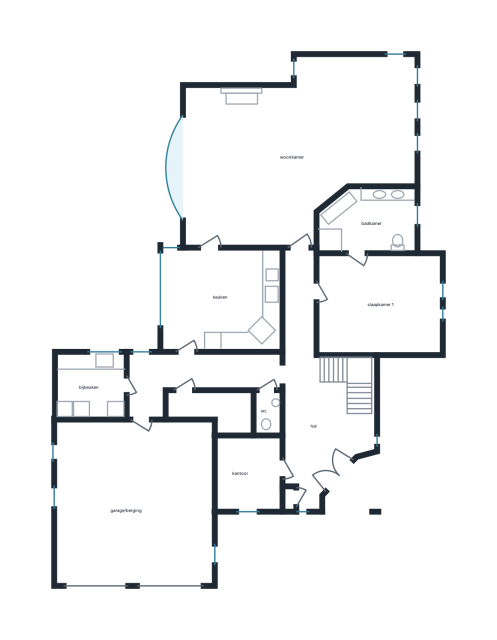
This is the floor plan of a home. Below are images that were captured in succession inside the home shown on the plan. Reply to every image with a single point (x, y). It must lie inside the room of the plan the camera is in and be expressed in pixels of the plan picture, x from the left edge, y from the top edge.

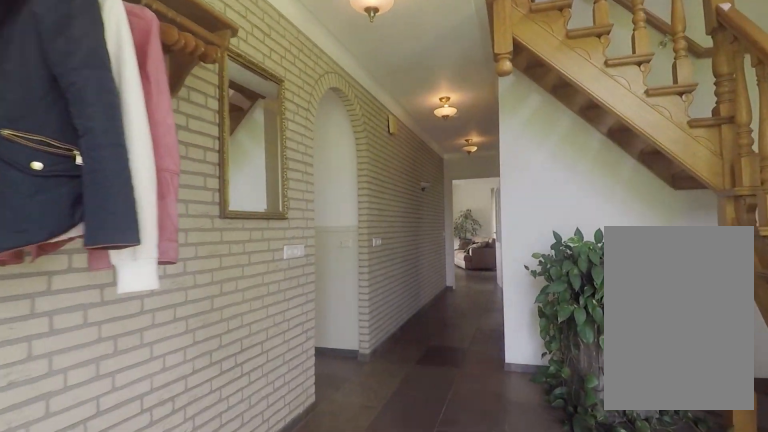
(313, 396)
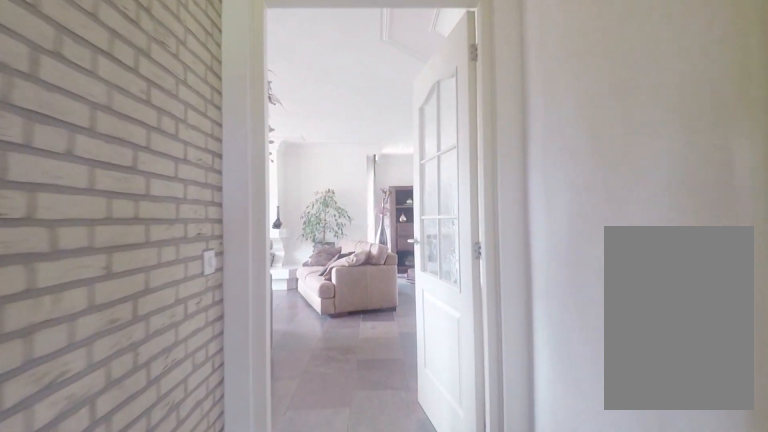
(313, 396)
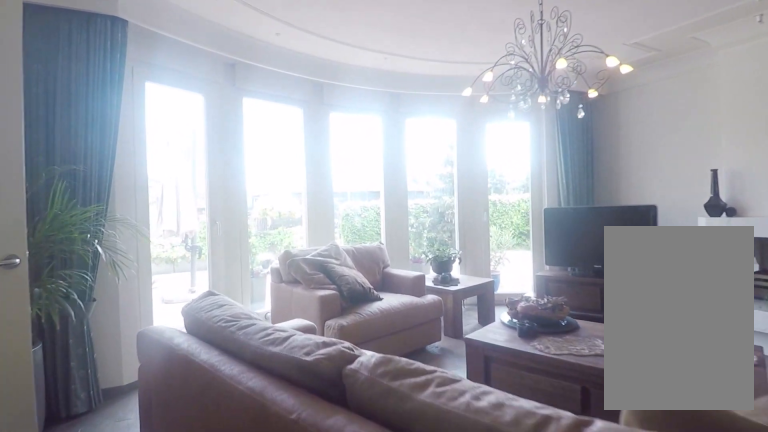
(289, 149)
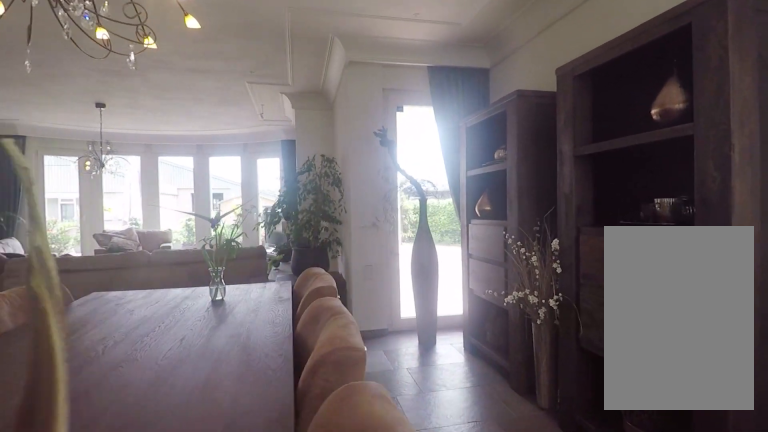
(289, 149)
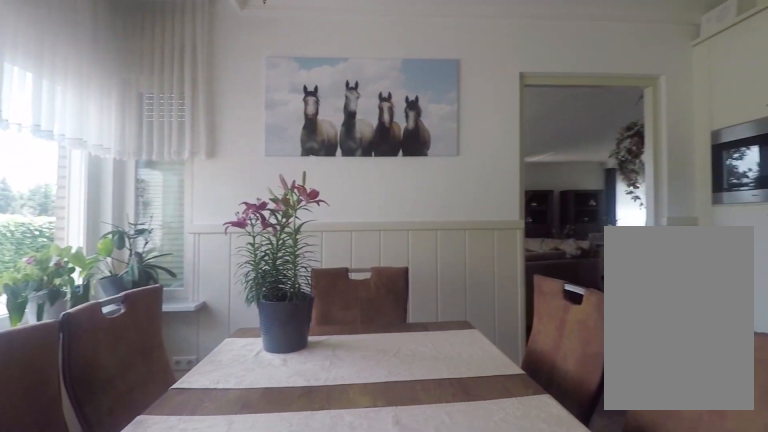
(222, 298)
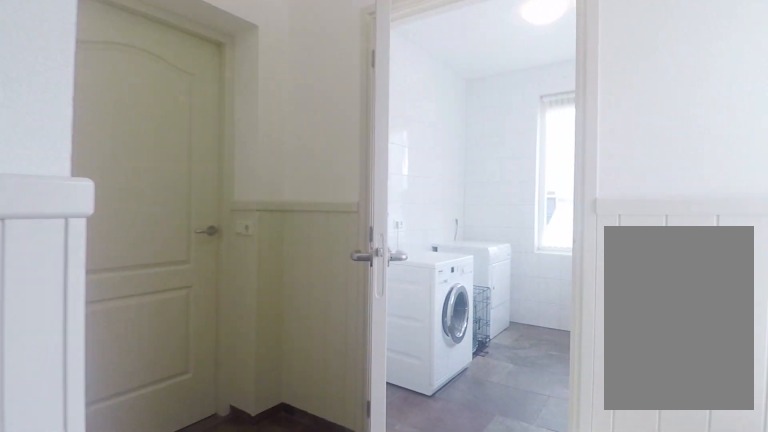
(192, 376)
